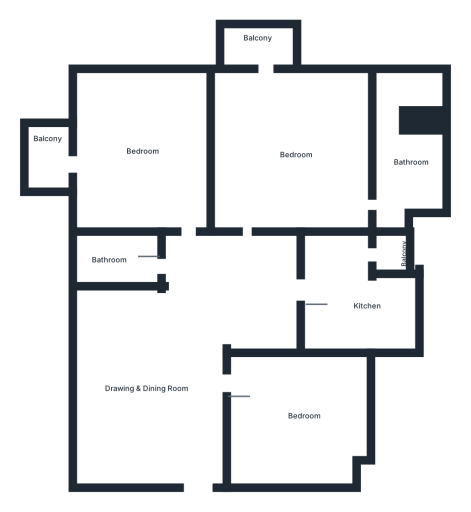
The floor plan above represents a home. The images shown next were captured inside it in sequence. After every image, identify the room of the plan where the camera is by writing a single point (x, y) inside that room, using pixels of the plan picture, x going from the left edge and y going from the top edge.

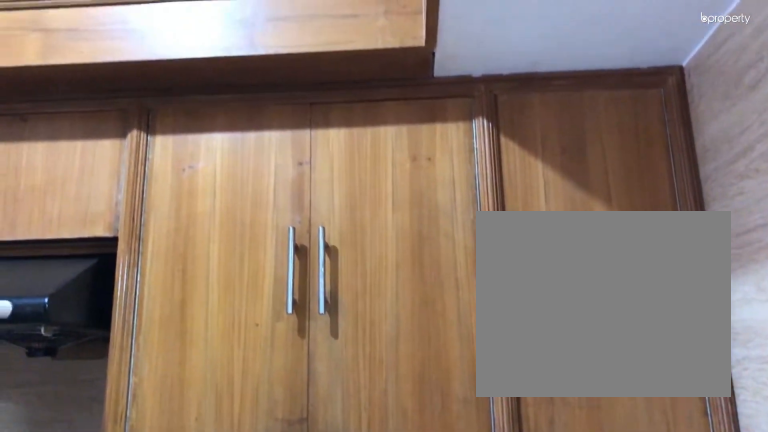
(338, 291)
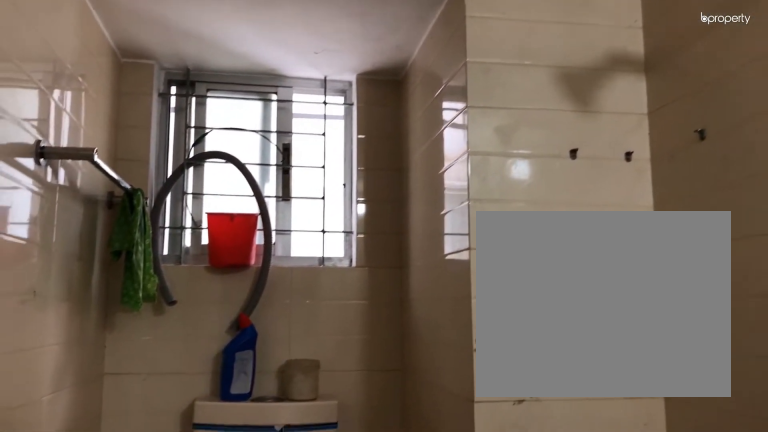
(119, 259)
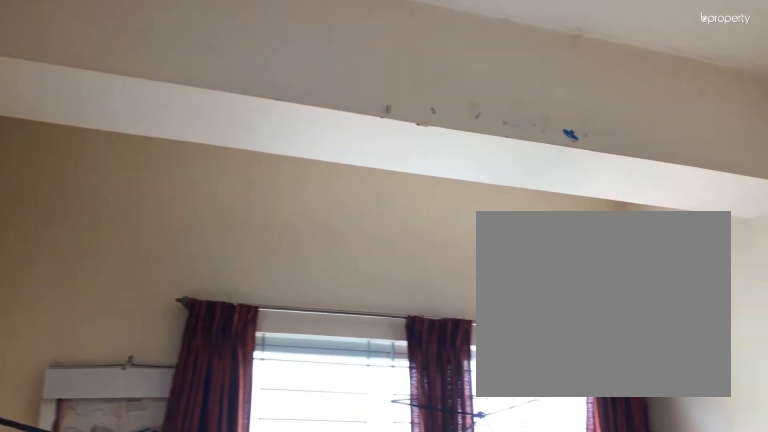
(149, 149)
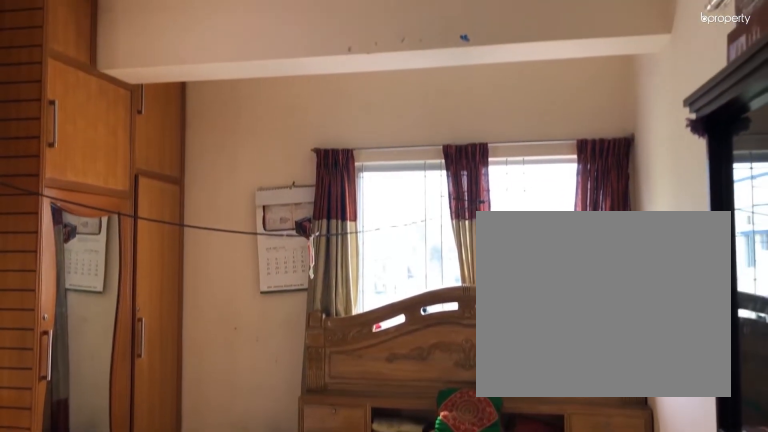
(149, 150)
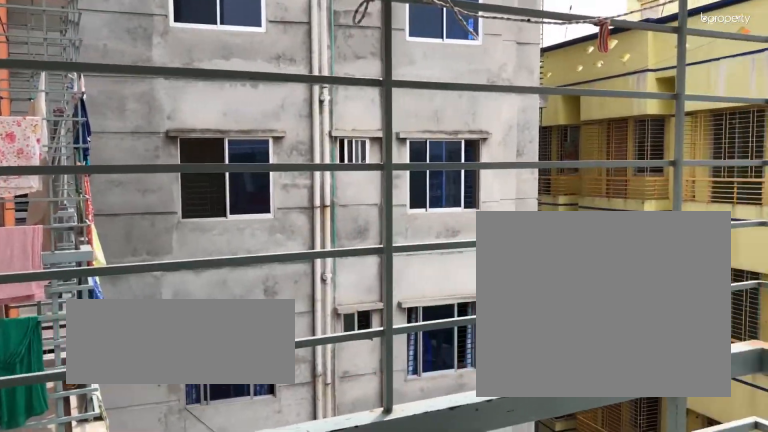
(51, 159)
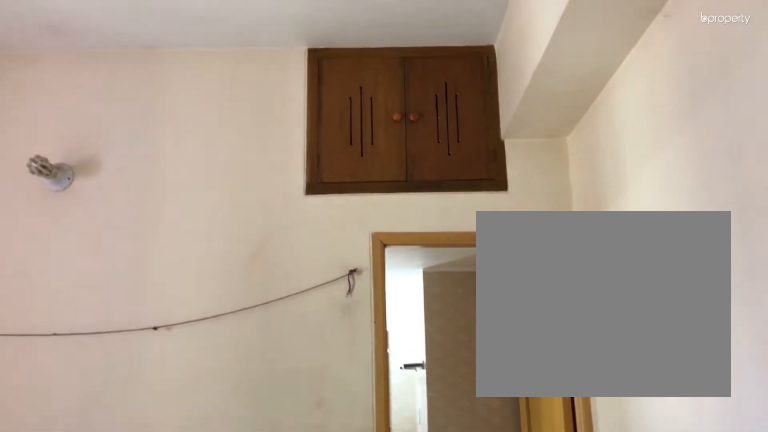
(288, 151)
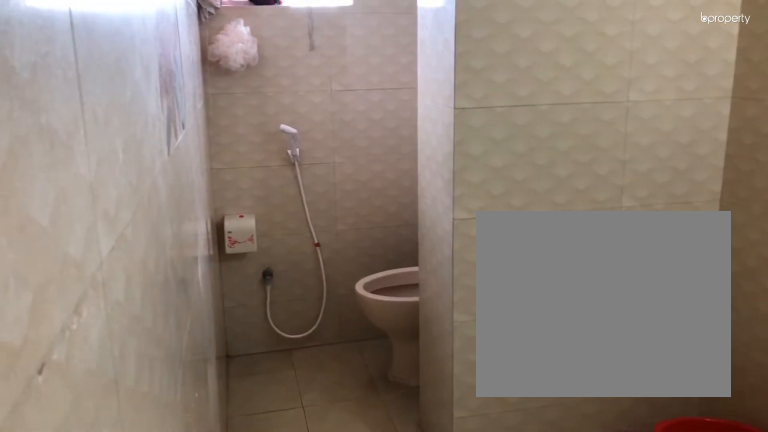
(398, 162)
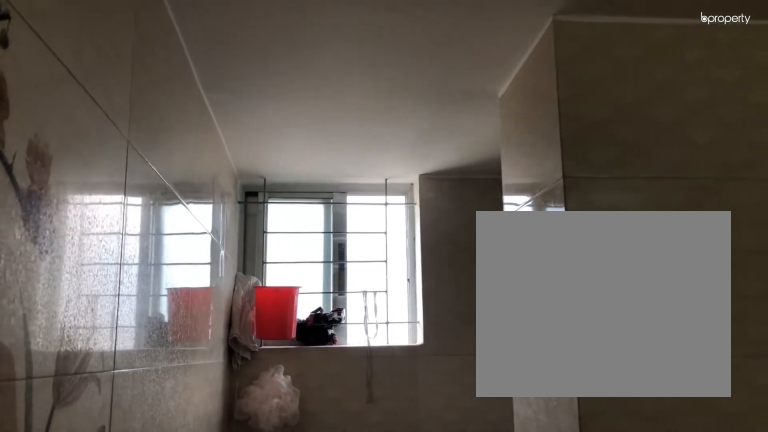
(398, 162)
